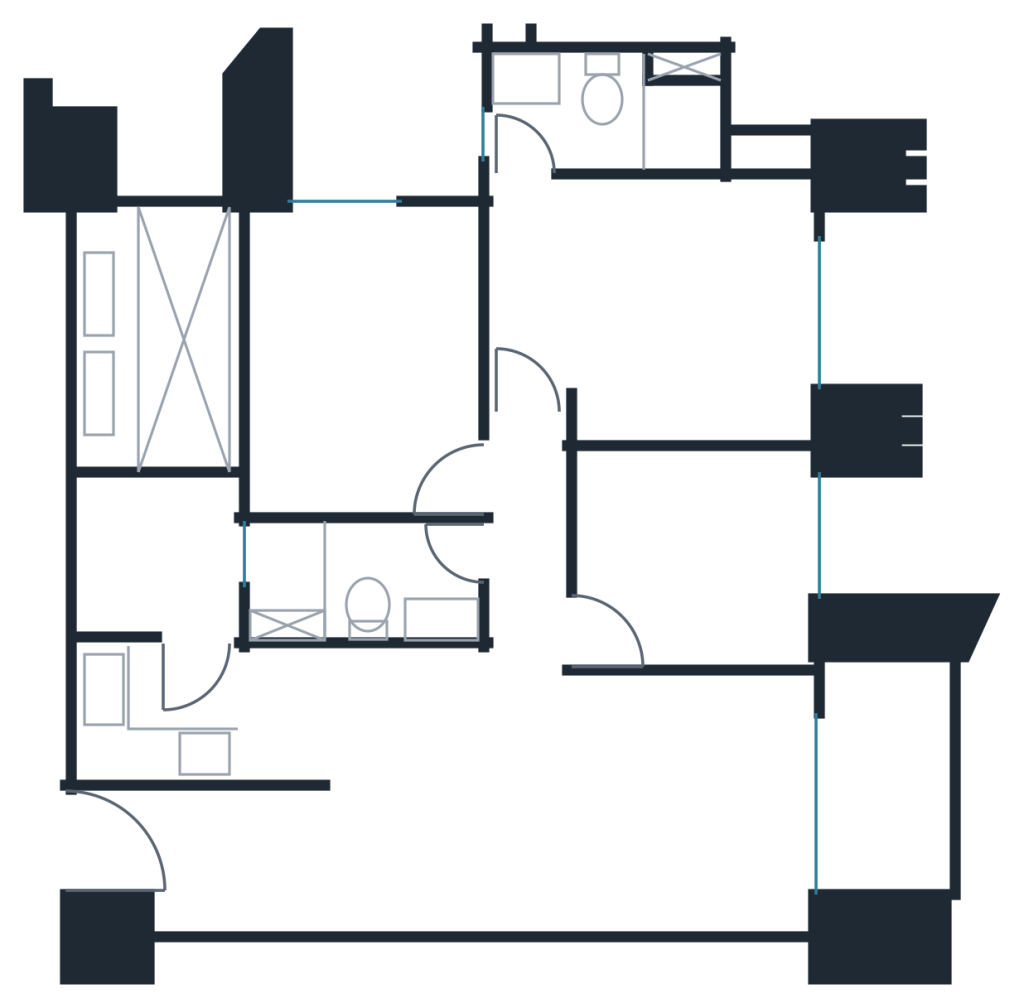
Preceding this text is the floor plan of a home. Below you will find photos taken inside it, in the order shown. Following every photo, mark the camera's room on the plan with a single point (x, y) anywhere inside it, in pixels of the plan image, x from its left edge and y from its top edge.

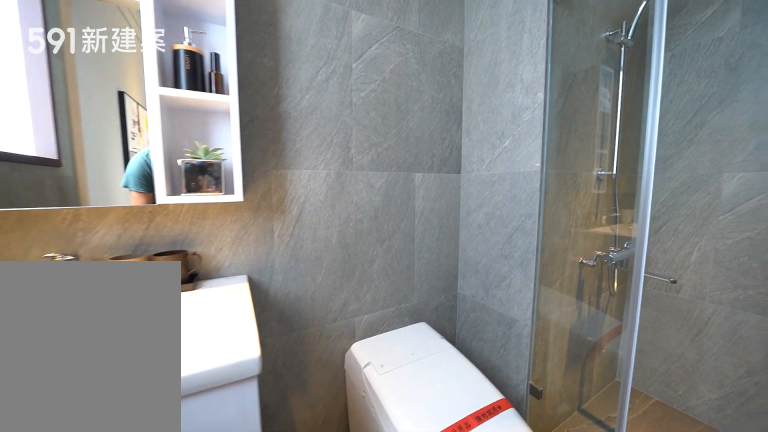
(605, 105)
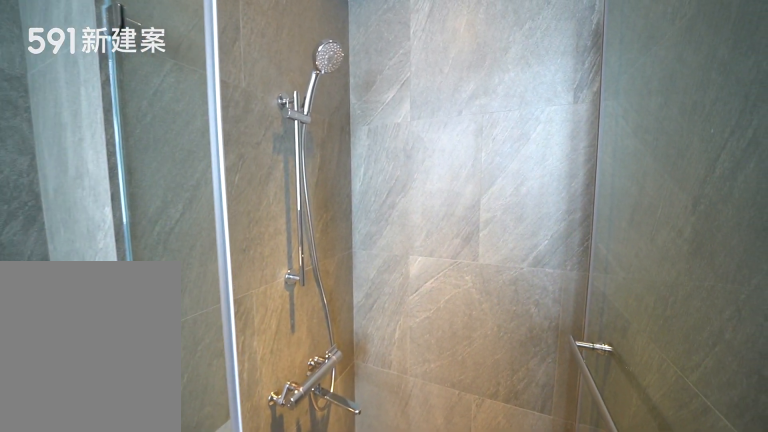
(605, 105)
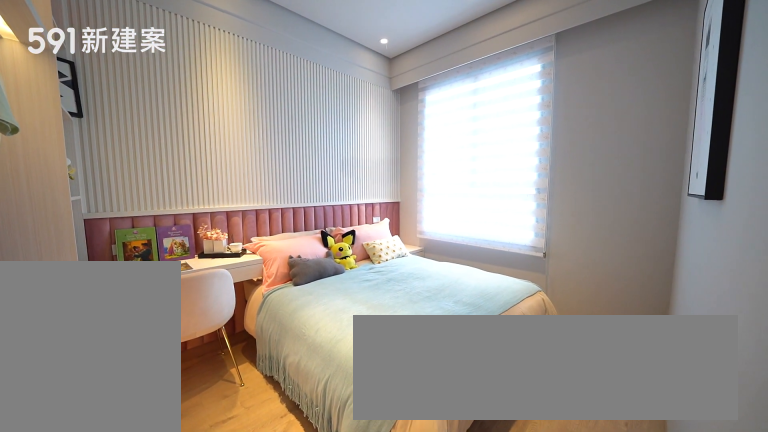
(362, 345)
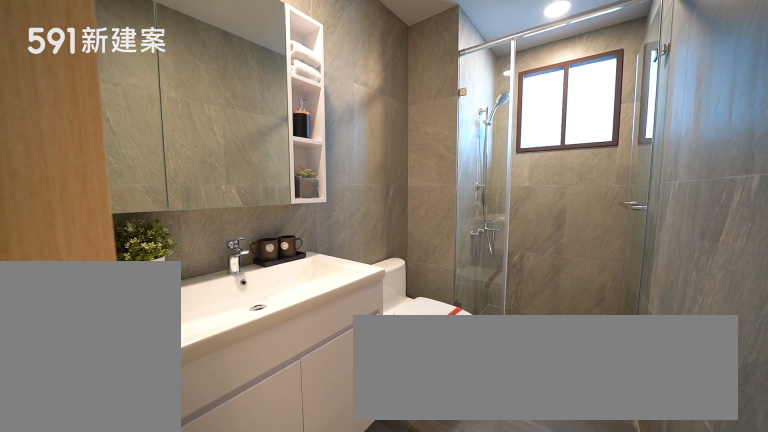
(357, 580)
